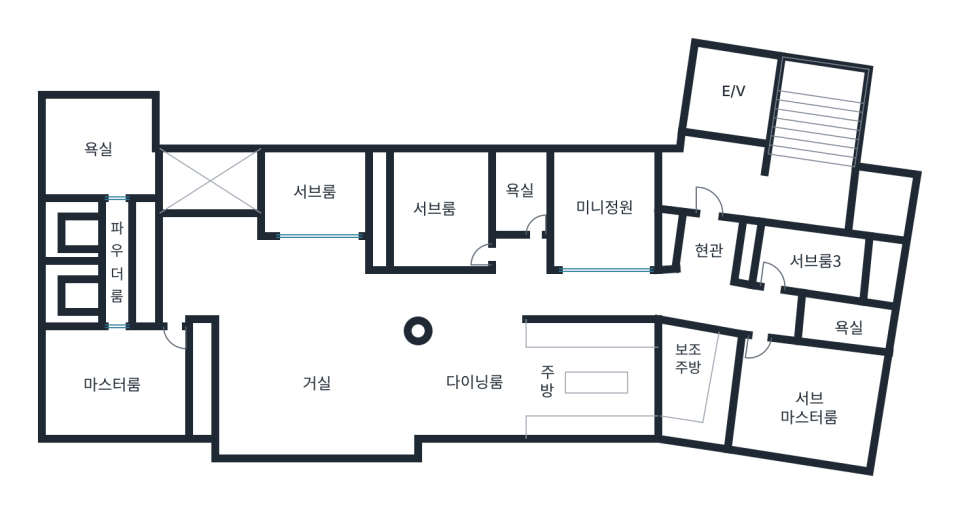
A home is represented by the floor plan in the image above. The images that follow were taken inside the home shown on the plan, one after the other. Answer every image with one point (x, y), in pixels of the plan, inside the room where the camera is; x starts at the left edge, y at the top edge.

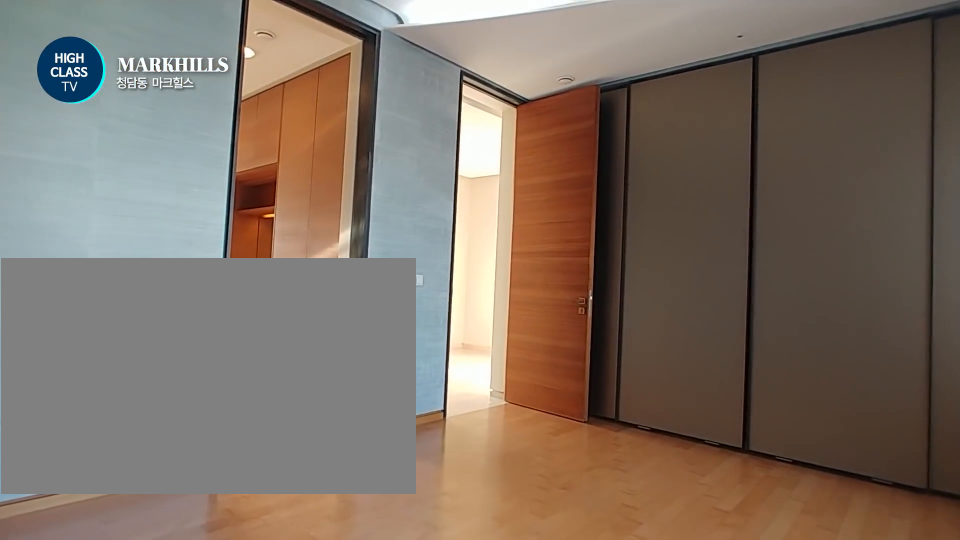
(126, 384)
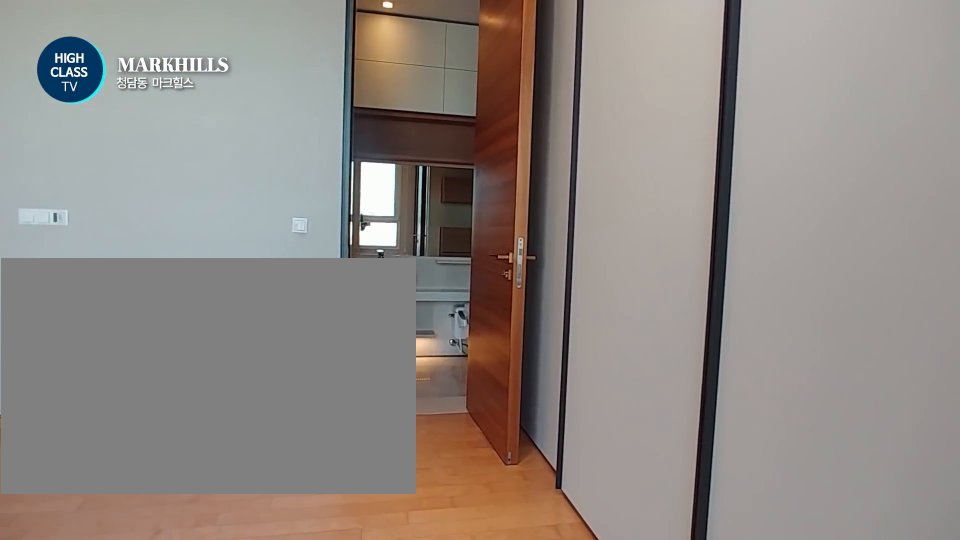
(809, 410)
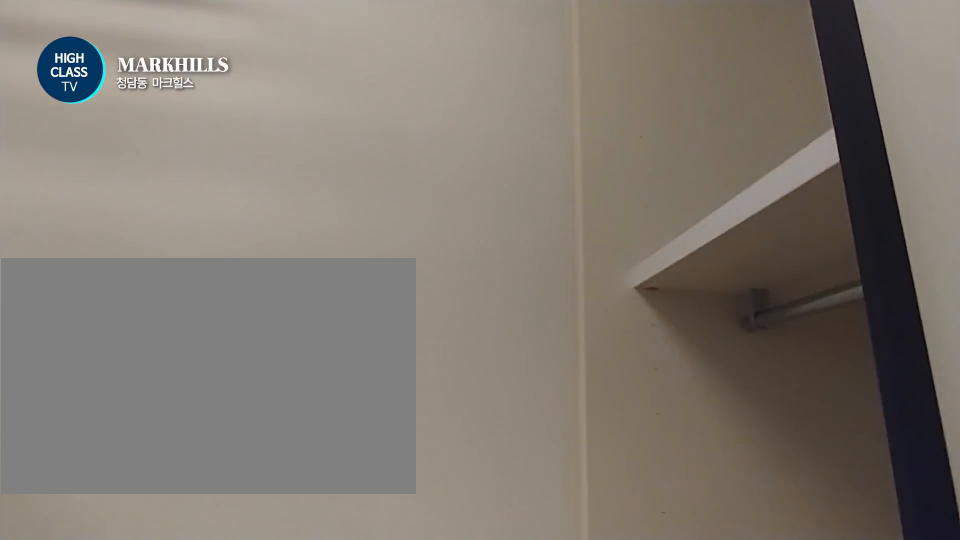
(813, 260)
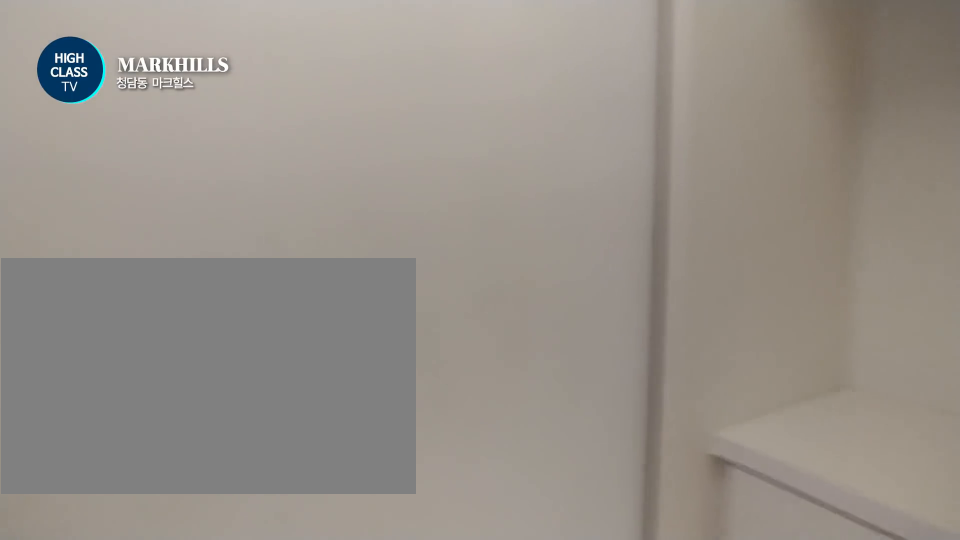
(813, 260)
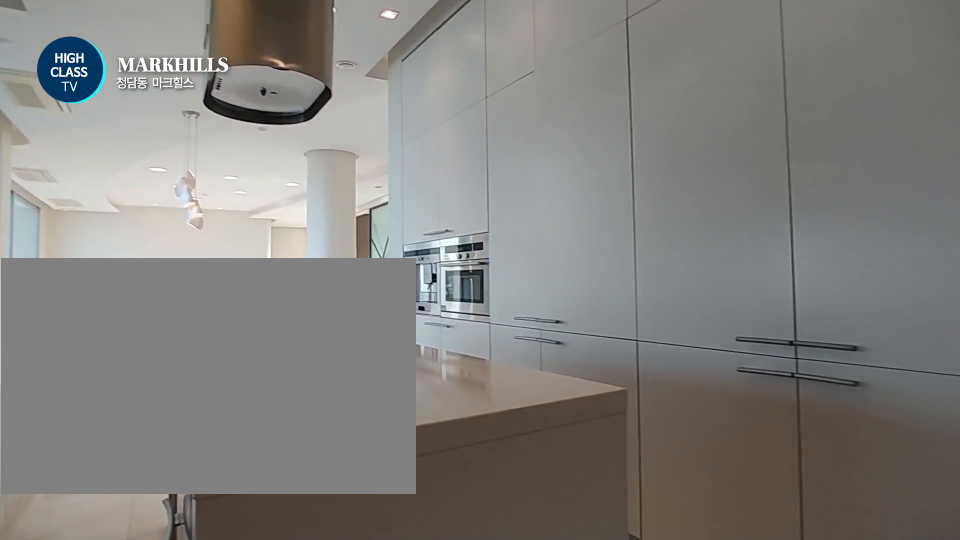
(537, 381)
